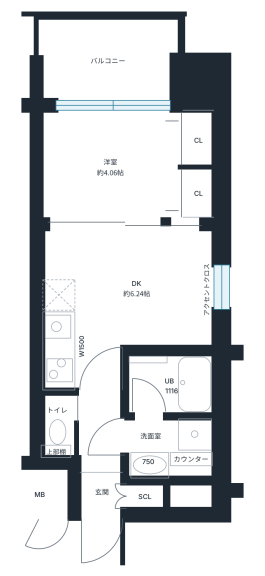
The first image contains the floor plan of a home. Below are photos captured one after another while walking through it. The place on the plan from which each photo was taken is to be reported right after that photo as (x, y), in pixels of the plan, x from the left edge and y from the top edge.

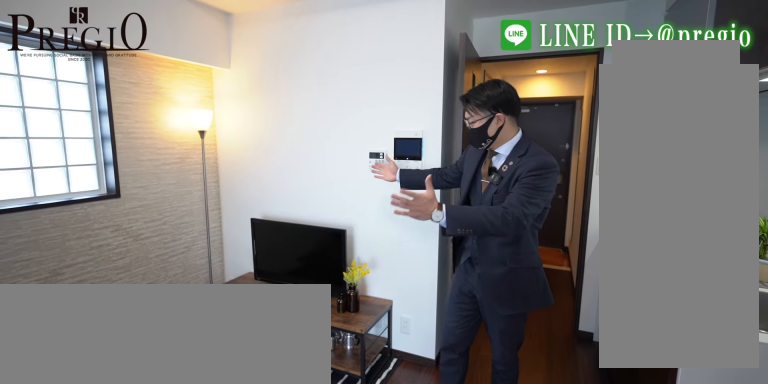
(135, 291)
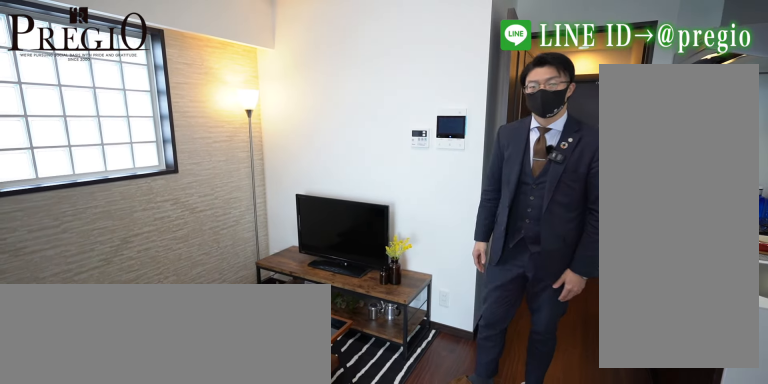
(135, 291)
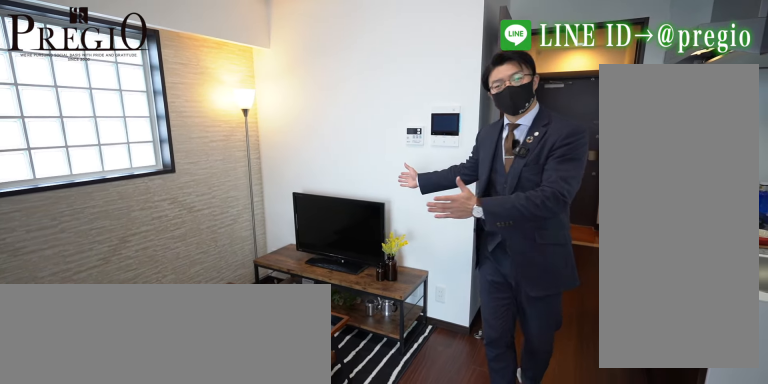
(135, 291)
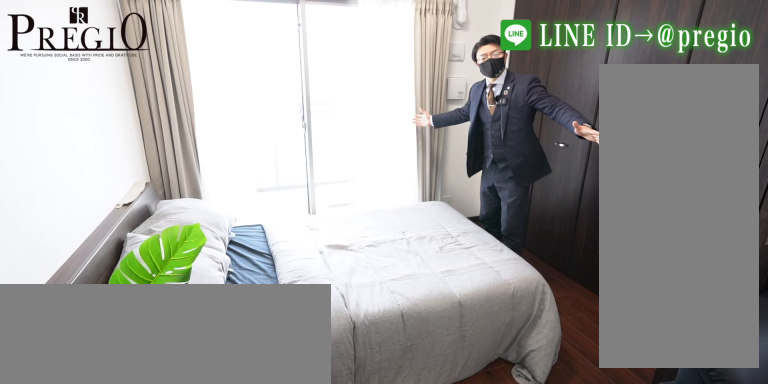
(107, 167)
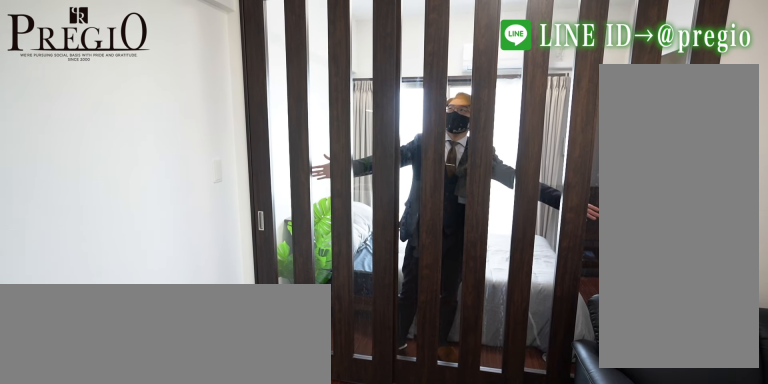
(116, 228)
